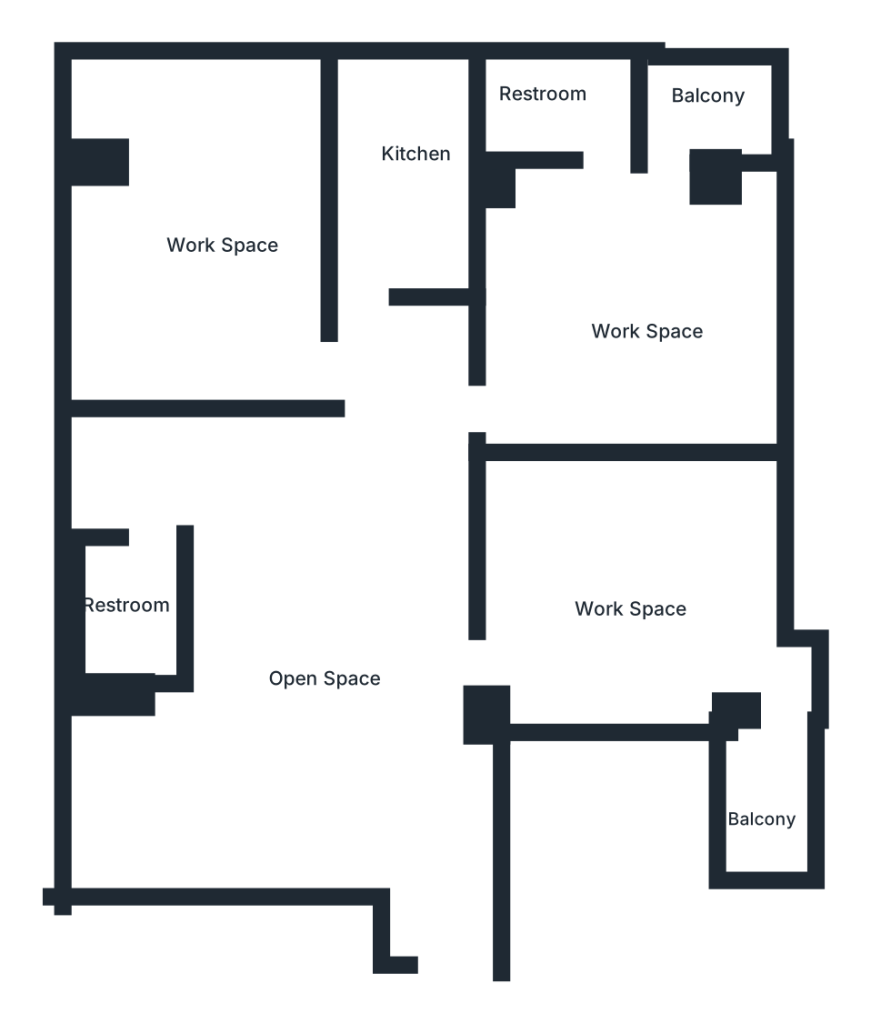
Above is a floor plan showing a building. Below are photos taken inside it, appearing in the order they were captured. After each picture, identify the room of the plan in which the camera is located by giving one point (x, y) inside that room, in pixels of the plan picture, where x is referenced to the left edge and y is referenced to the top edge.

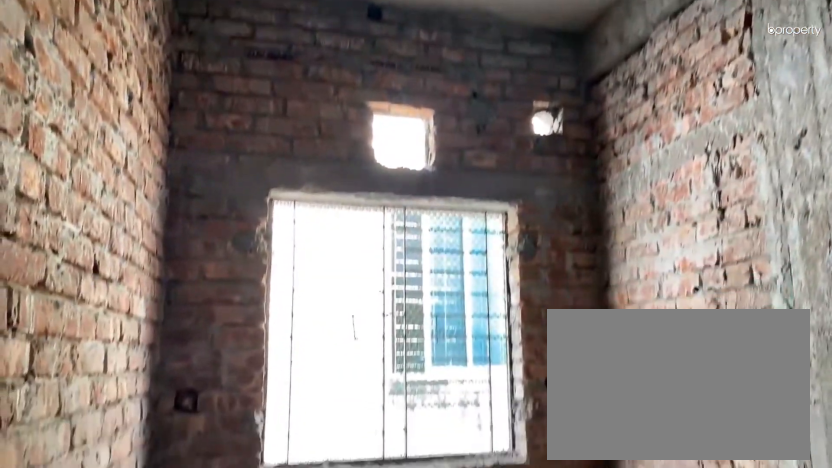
(408, 153)
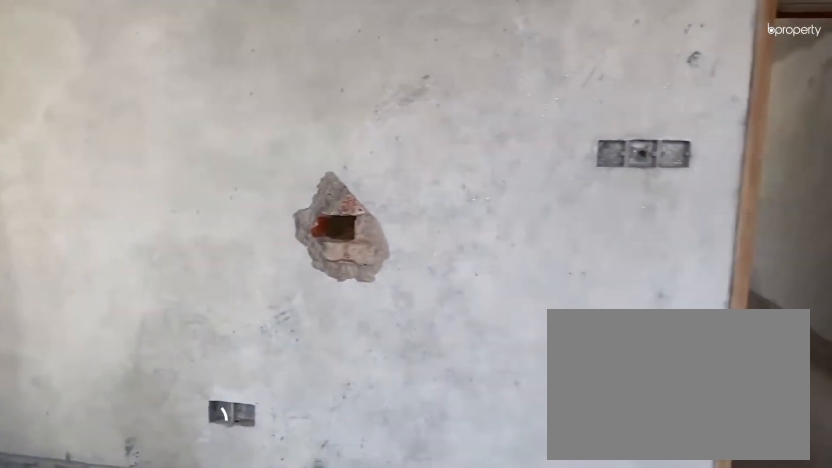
(211, 192)
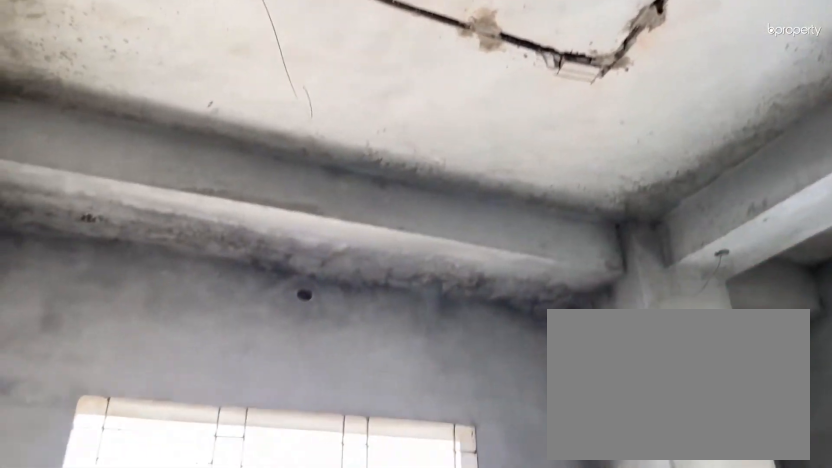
(211, 192)
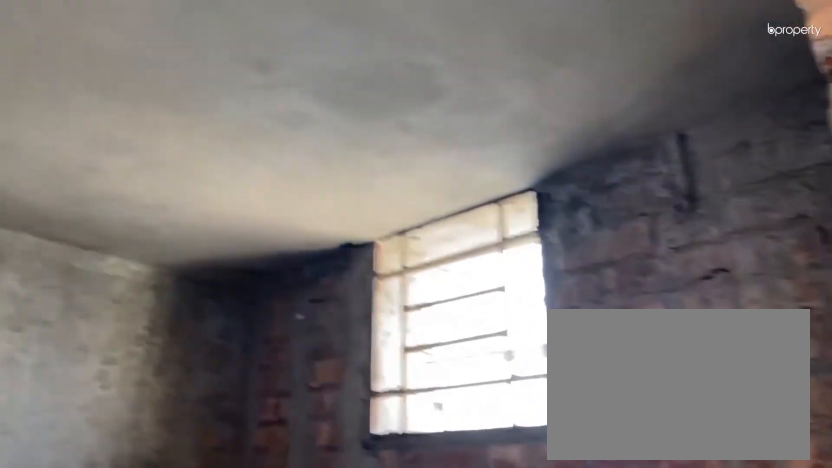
(124, 611)
